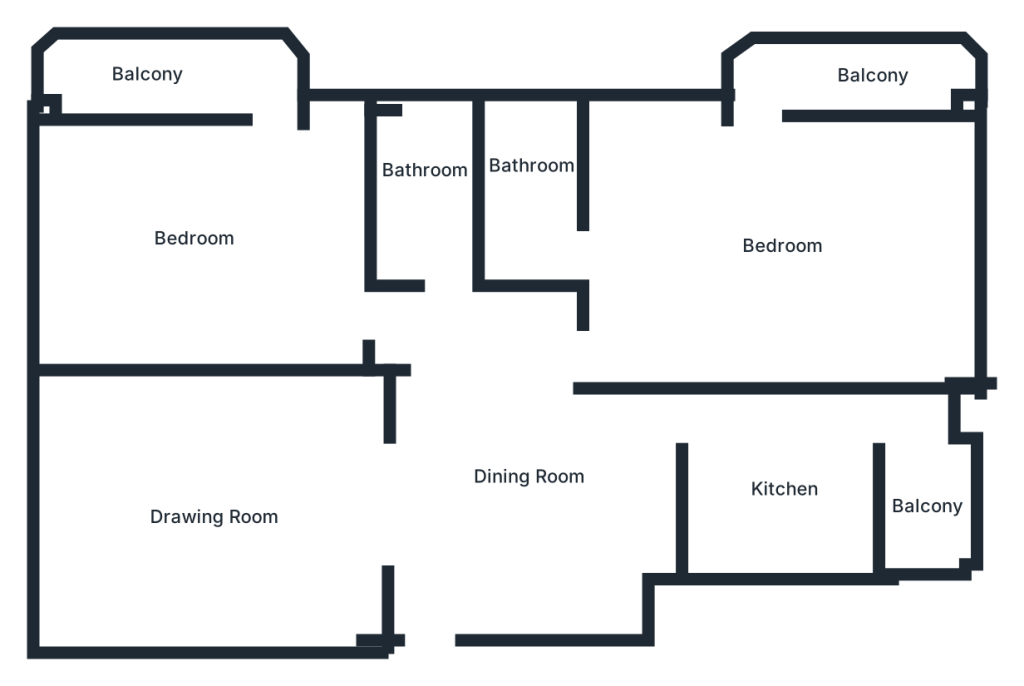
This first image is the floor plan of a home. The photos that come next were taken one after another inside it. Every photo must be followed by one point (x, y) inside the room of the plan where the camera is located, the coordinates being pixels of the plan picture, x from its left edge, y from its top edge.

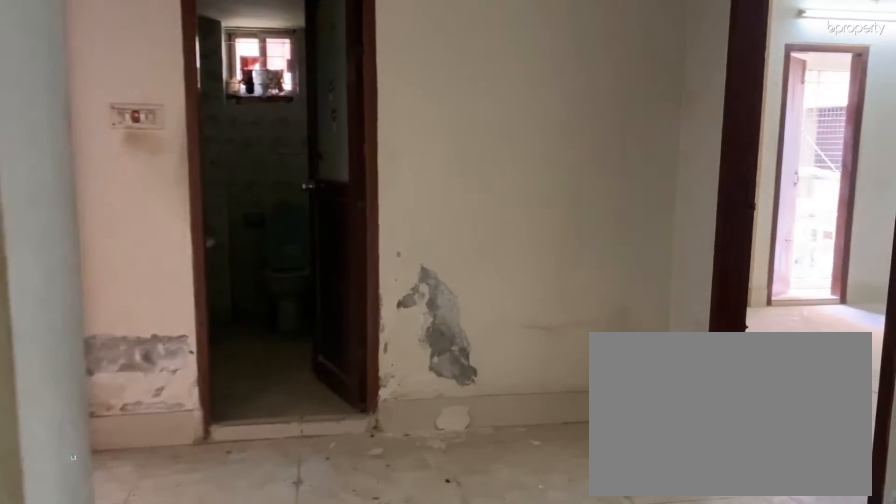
(519, 462)
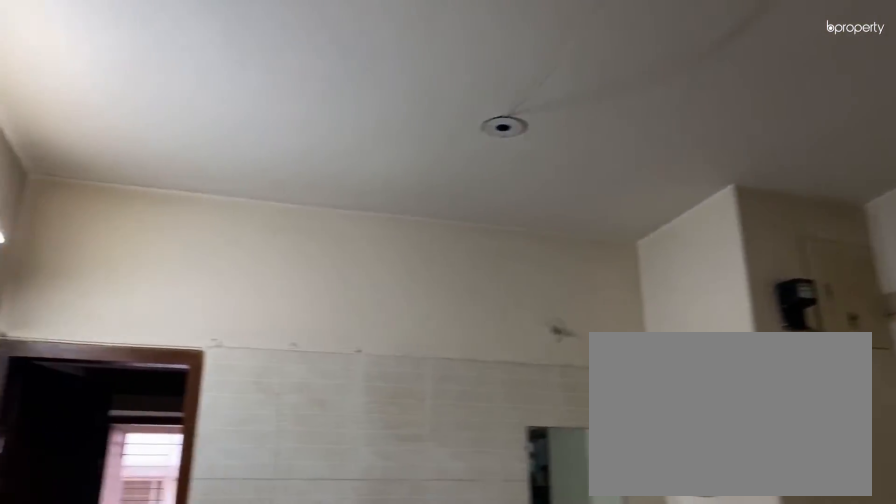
(519, 462)
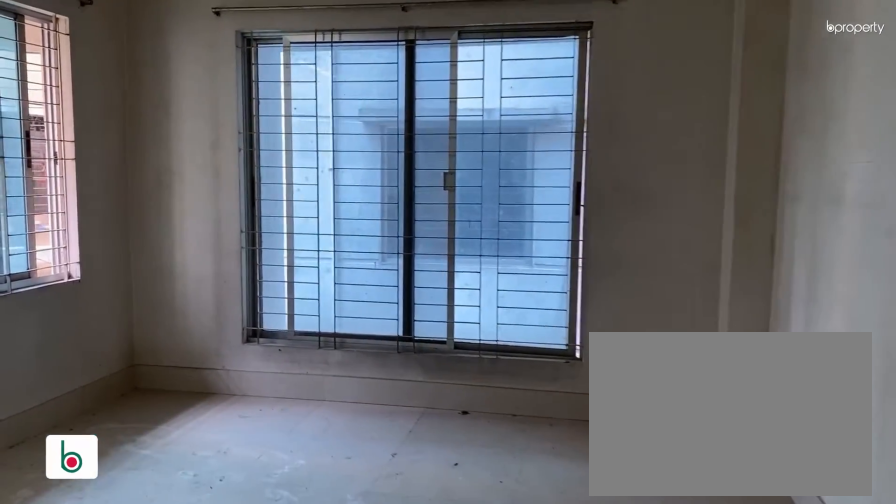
(783, 233)
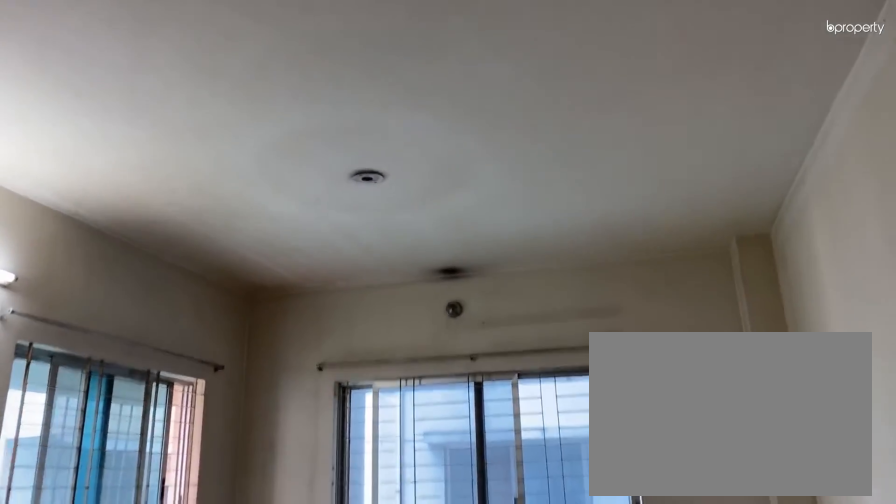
(783, 232)
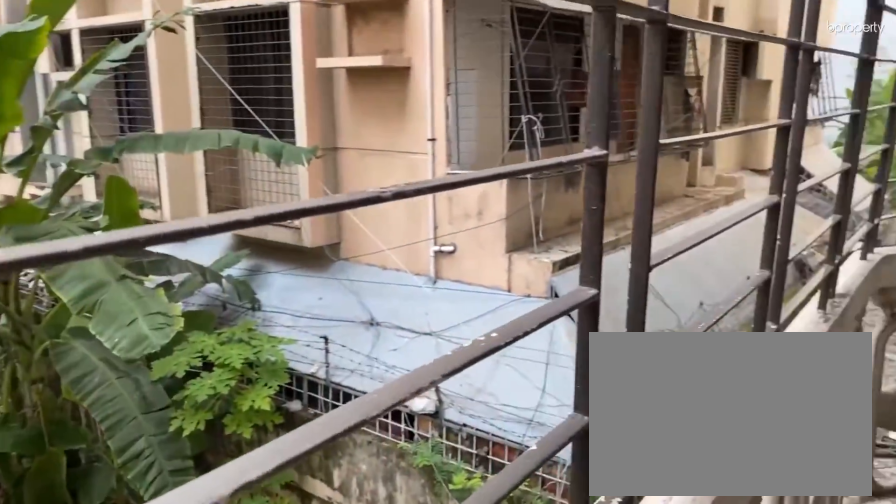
(838, 68)
